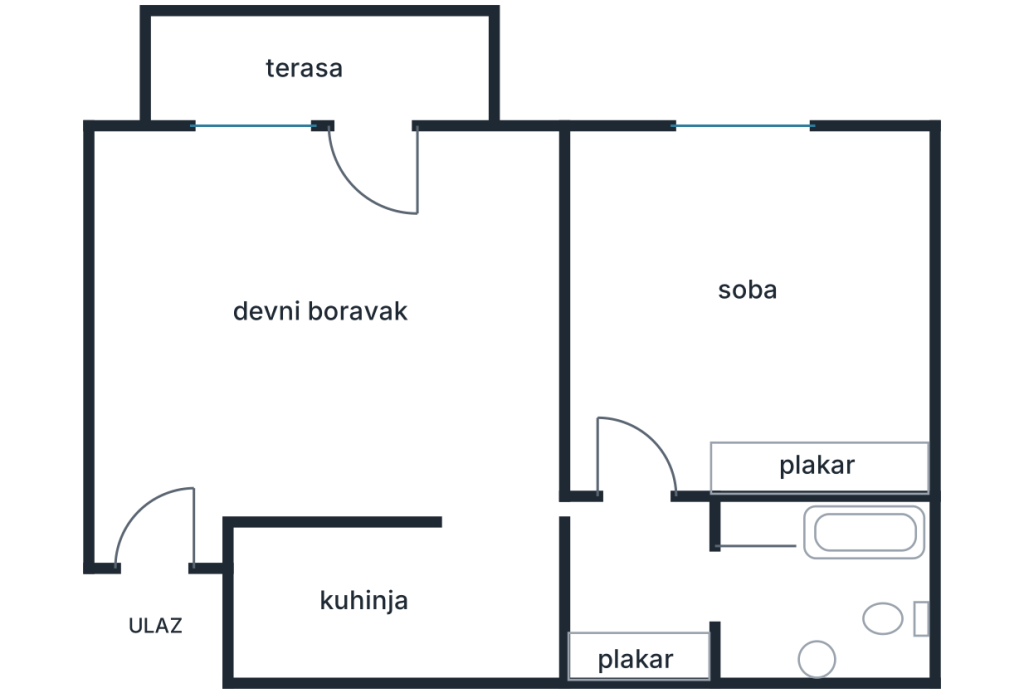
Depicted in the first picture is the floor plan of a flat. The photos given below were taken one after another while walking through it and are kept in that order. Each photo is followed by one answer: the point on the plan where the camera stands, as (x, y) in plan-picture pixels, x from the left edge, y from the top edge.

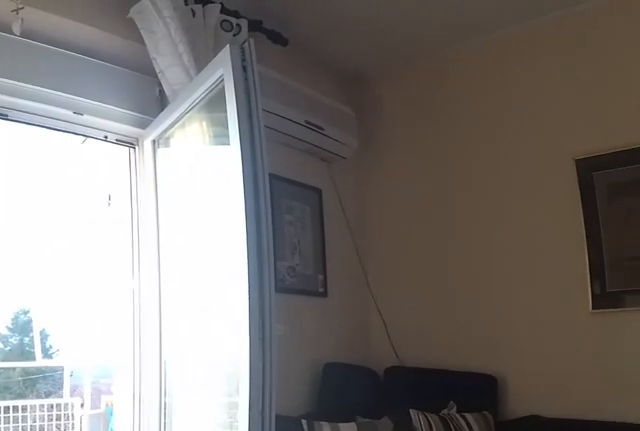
(188, 344)
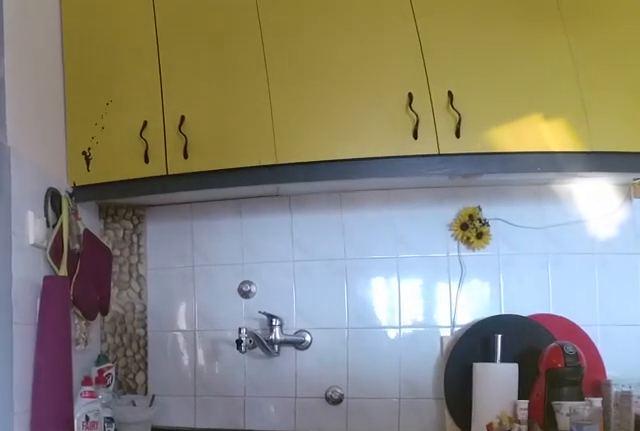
(457, 478)
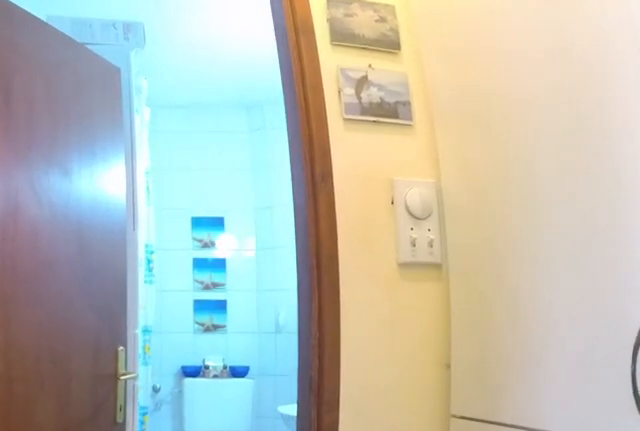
(547, 551)
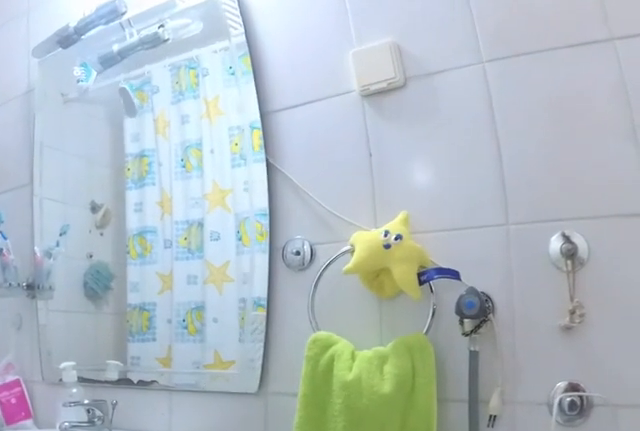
(726, 558)
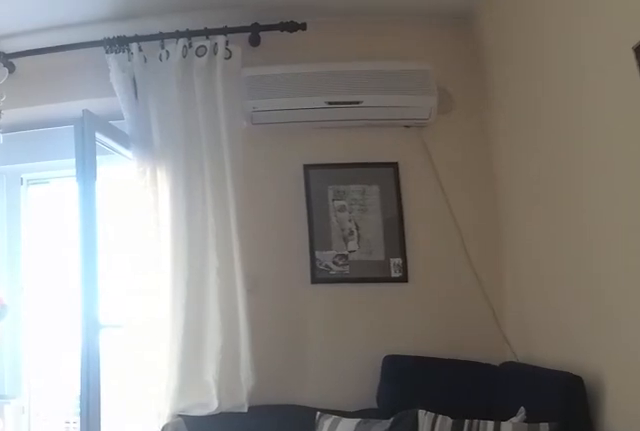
(398, 404)
